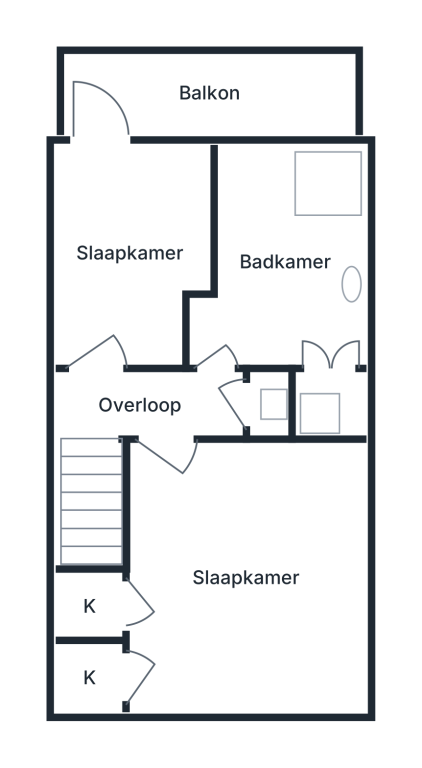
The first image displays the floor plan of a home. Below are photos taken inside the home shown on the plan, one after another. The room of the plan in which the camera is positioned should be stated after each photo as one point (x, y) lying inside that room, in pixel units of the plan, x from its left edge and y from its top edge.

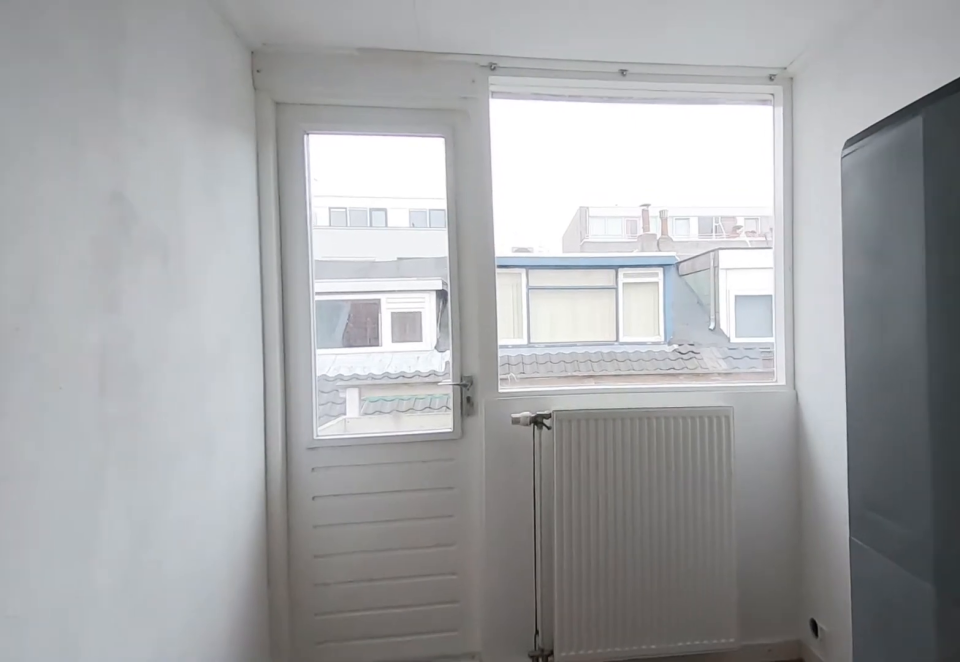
(134, 203)
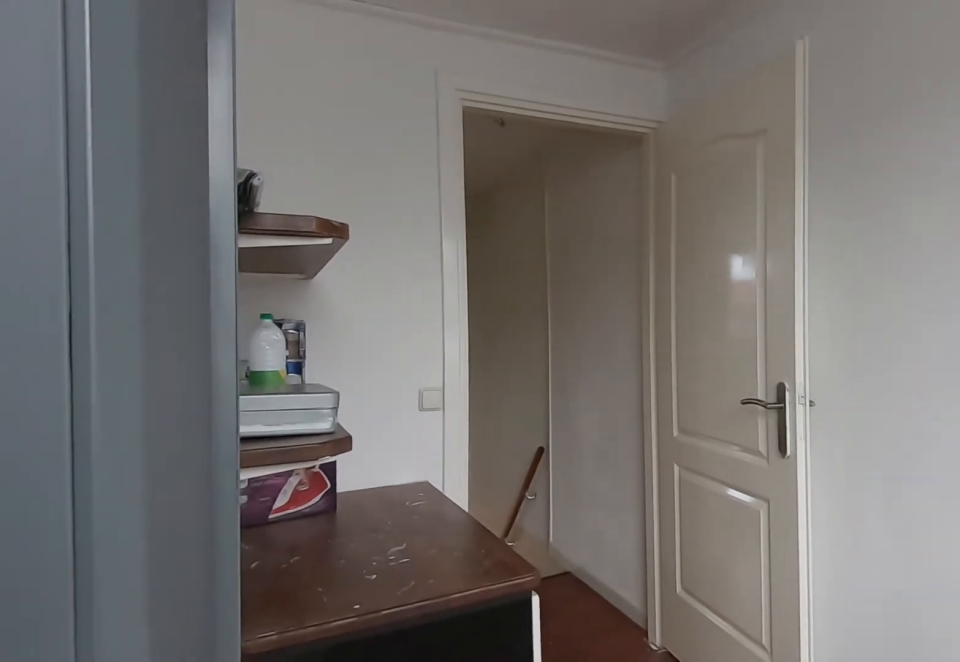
(134, 203)
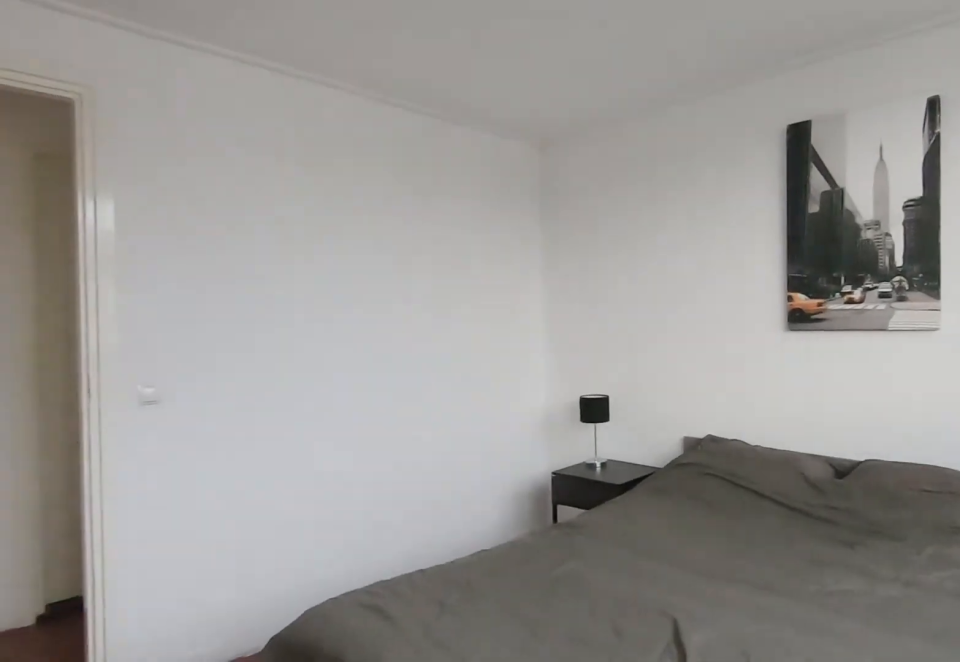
(348, 642)
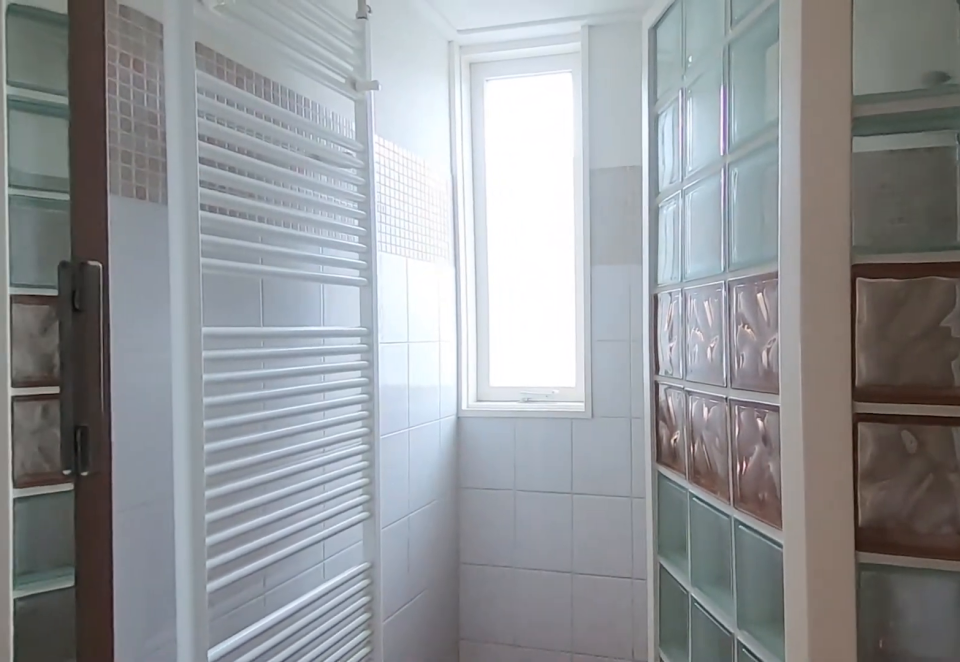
(272, 196)
